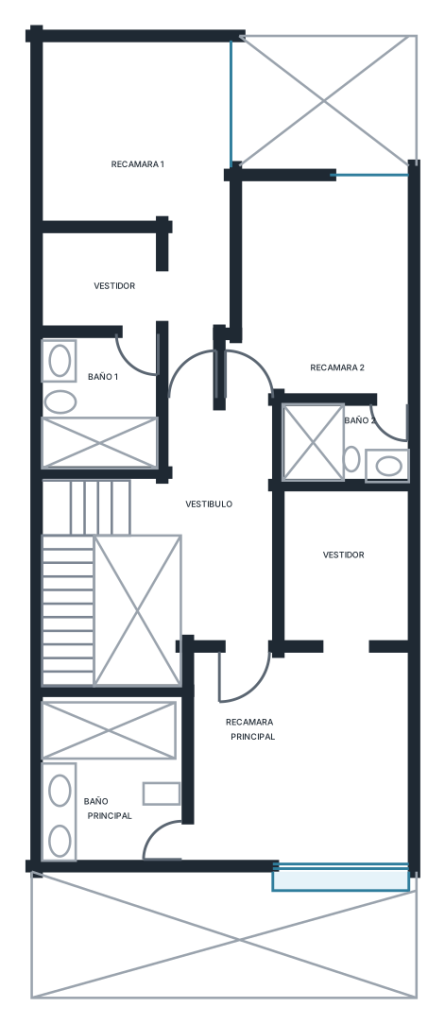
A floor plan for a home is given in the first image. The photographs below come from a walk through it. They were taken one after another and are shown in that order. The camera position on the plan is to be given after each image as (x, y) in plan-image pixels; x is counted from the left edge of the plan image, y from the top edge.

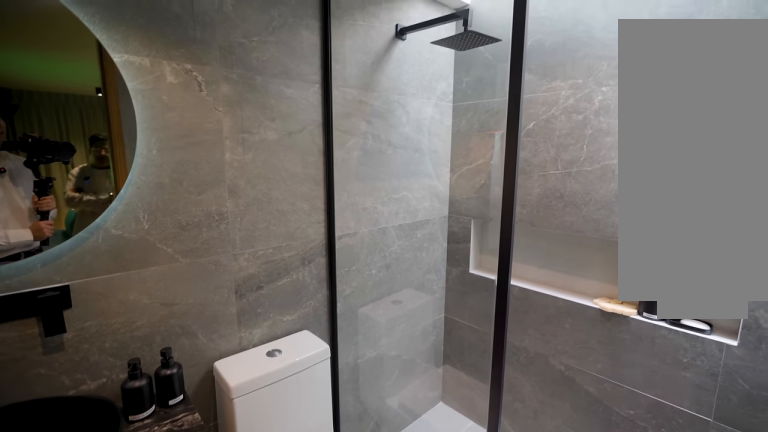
(388, 416)
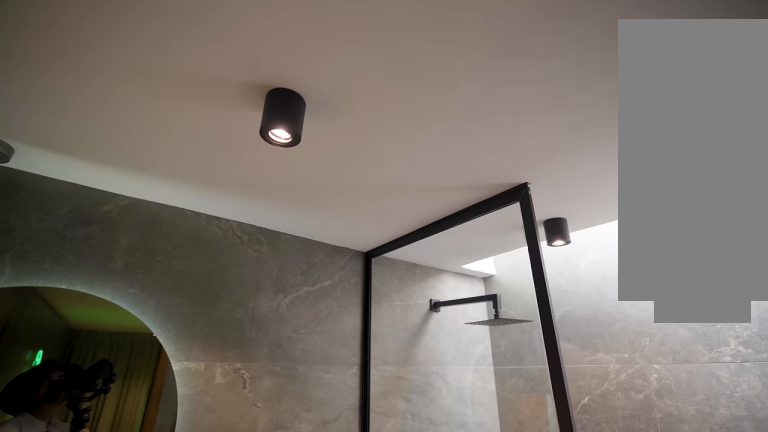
(381, 429)
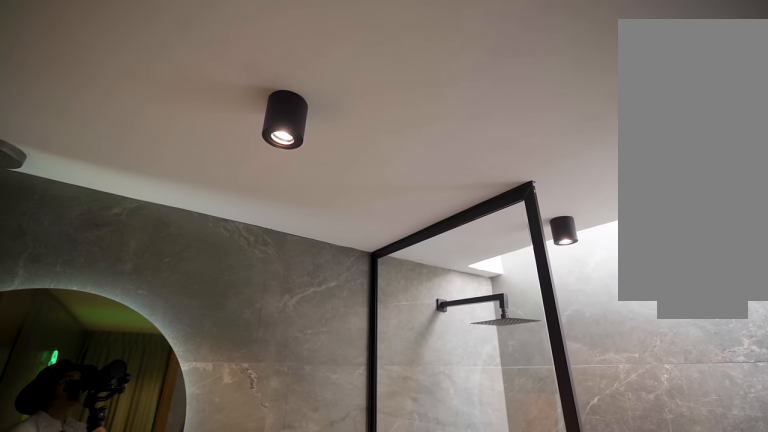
(381, 429)
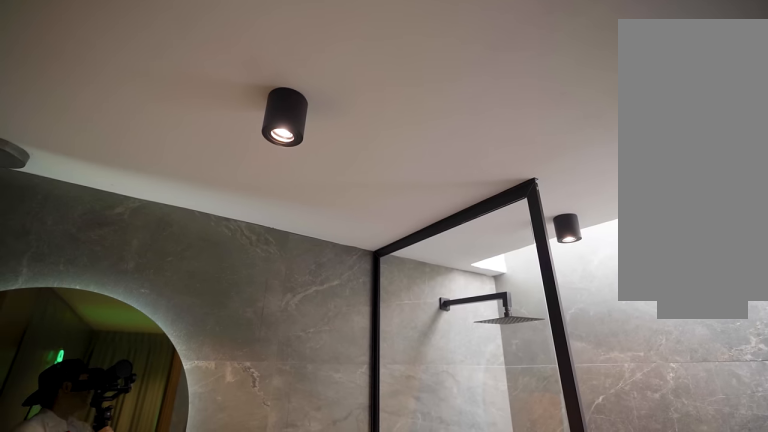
(381, 429)
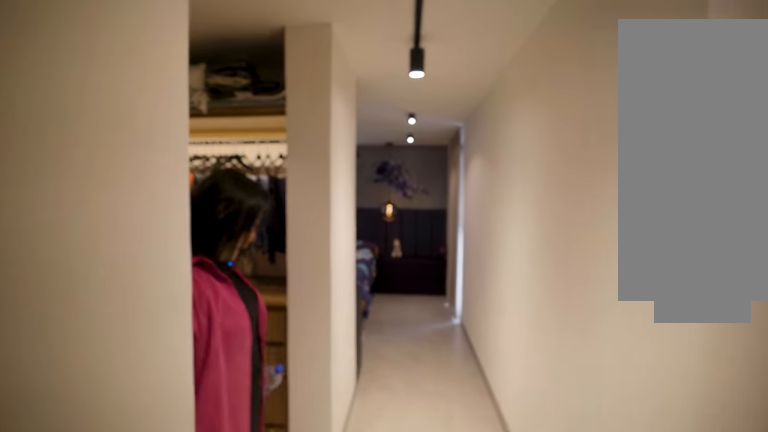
(186, 362)
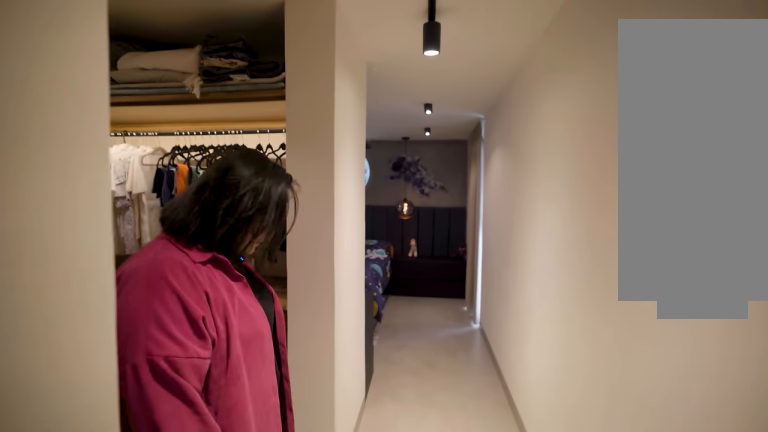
(186, 356)
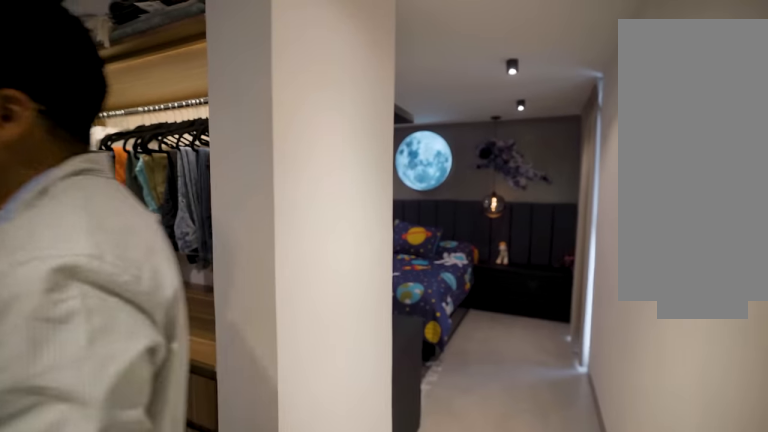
(180, 299)
